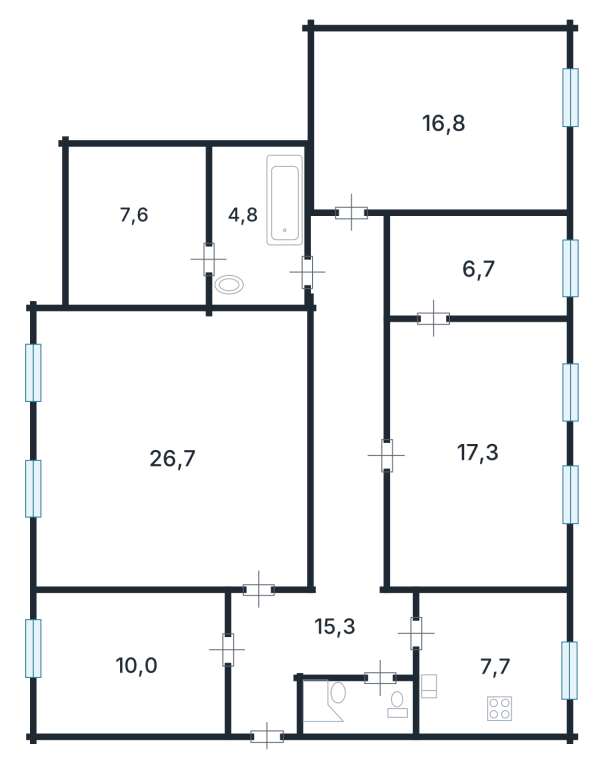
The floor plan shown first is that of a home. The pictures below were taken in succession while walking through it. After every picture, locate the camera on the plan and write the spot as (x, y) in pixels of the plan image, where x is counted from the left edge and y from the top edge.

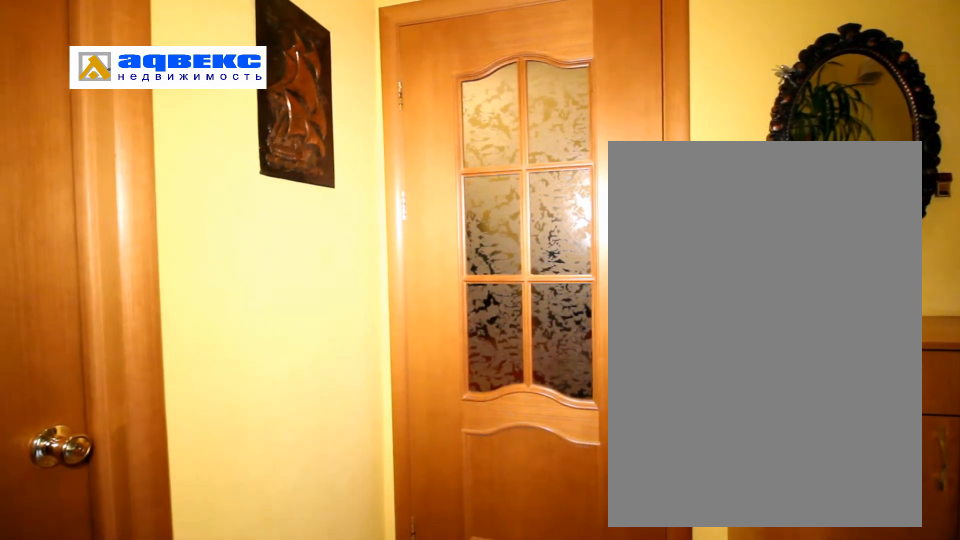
(381, 671)
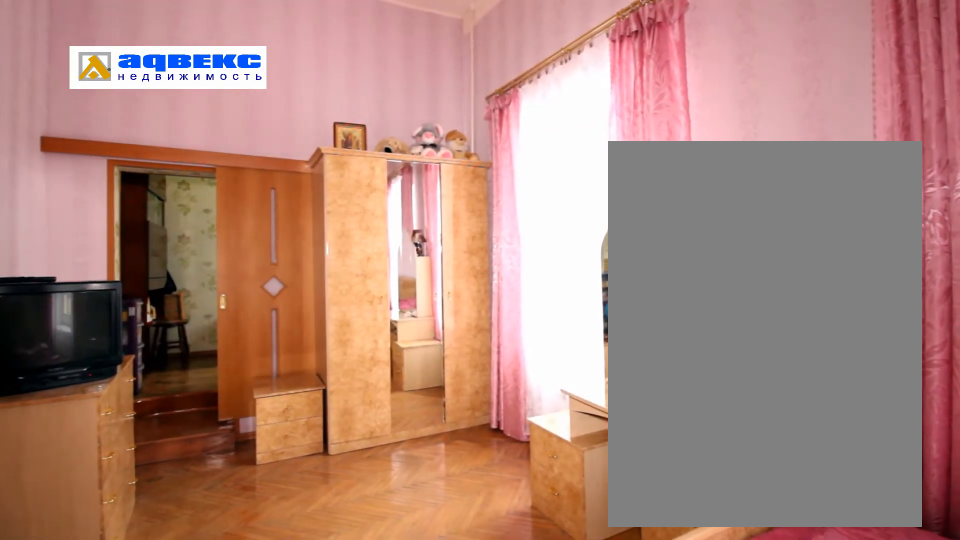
(480, 540)
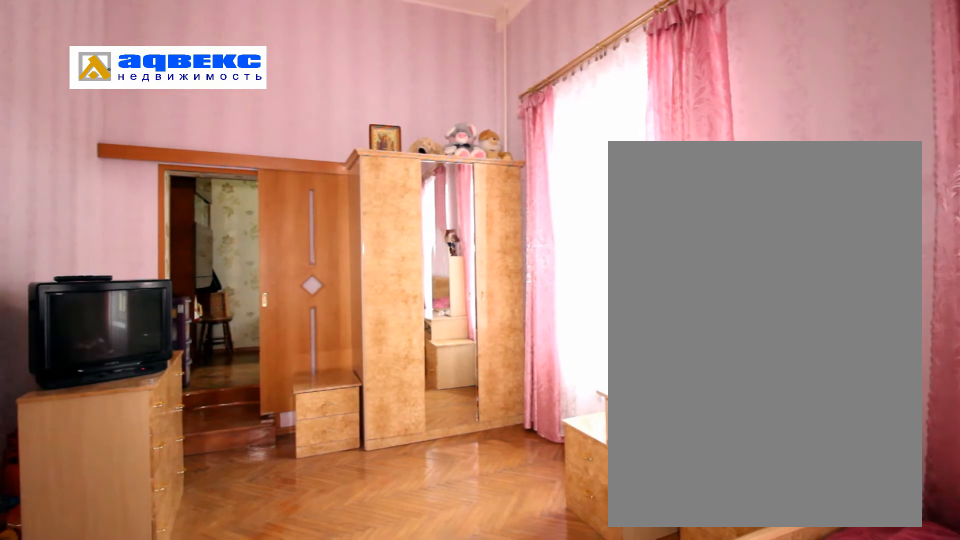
(480, 540)
